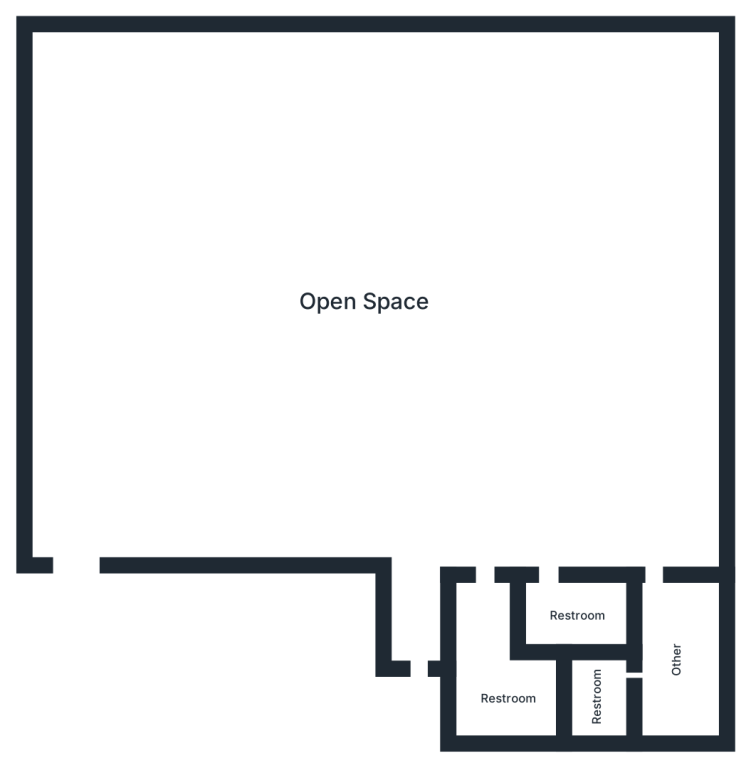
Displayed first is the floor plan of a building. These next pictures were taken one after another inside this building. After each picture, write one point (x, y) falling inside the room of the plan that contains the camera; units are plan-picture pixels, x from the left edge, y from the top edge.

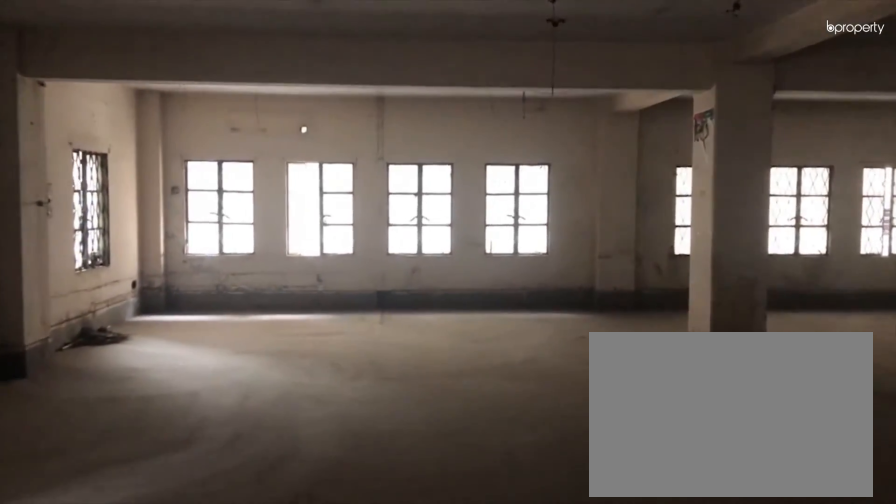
(371, 308)
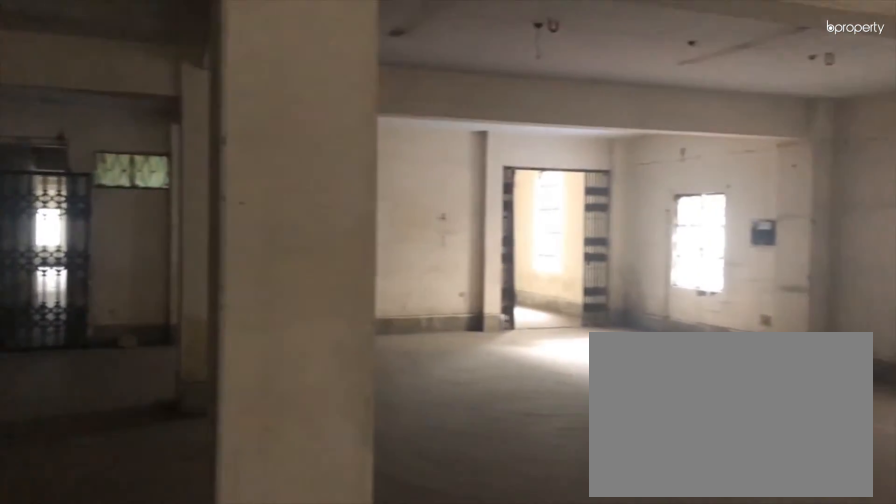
(371, 308)
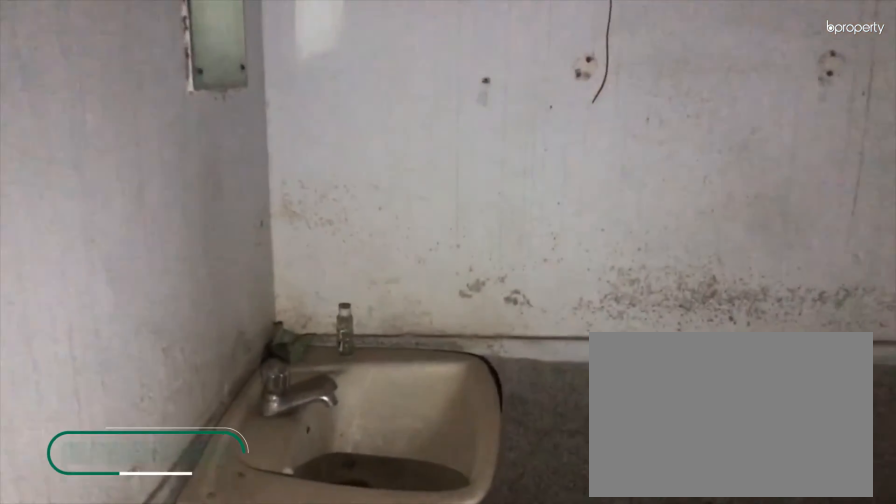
(582, 617)
